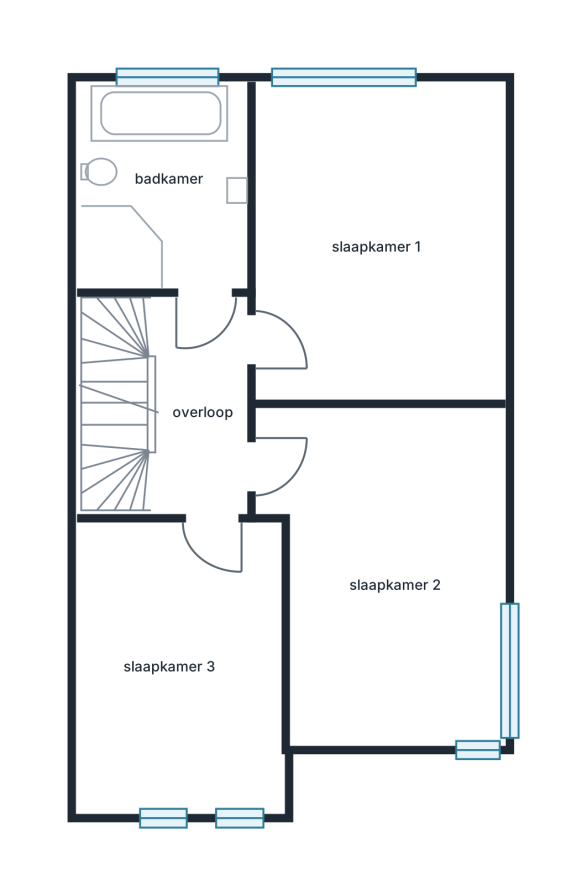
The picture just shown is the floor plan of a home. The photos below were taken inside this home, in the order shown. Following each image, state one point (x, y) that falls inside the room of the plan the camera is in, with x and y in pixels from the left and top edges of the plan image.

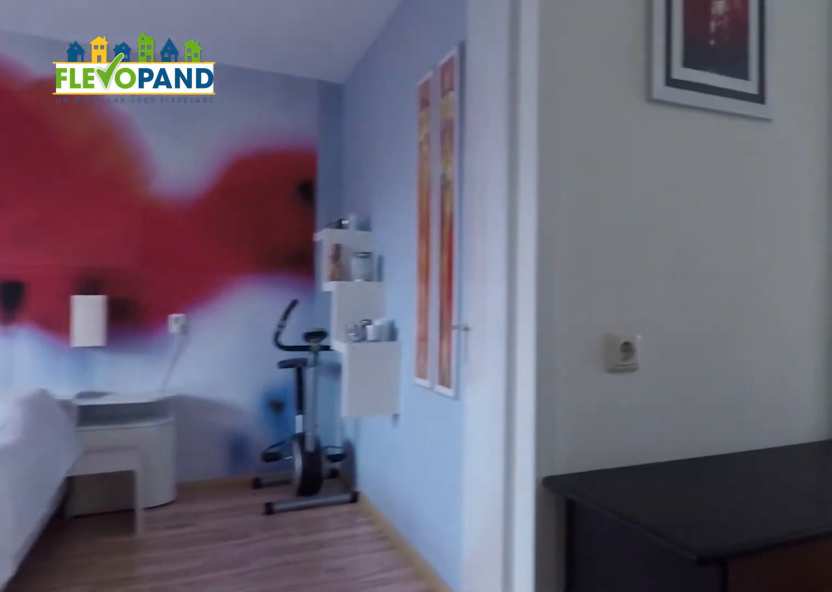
(199, 392)
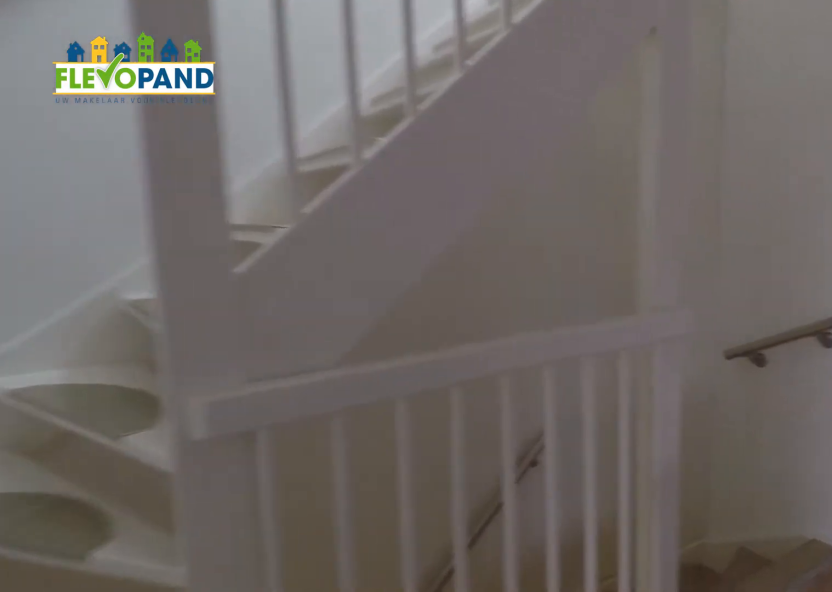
(200, 383)
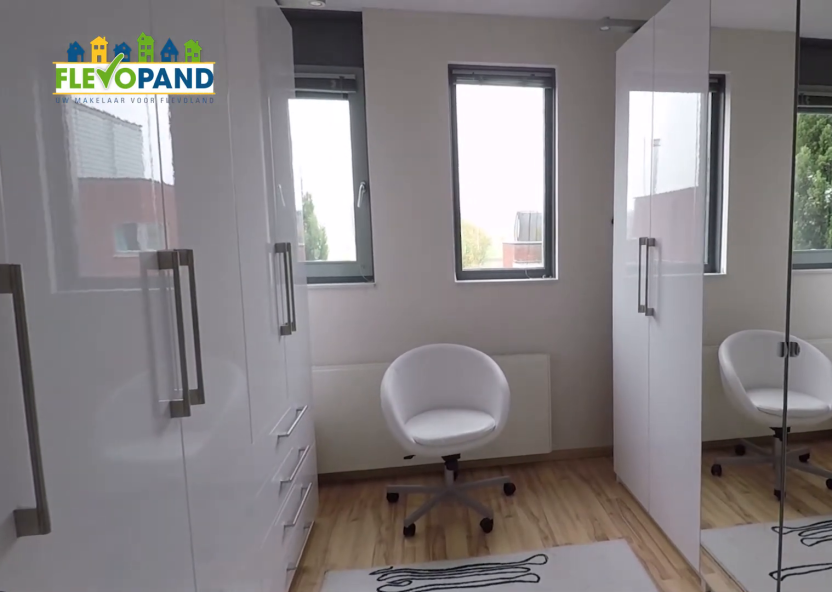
(180, 700)
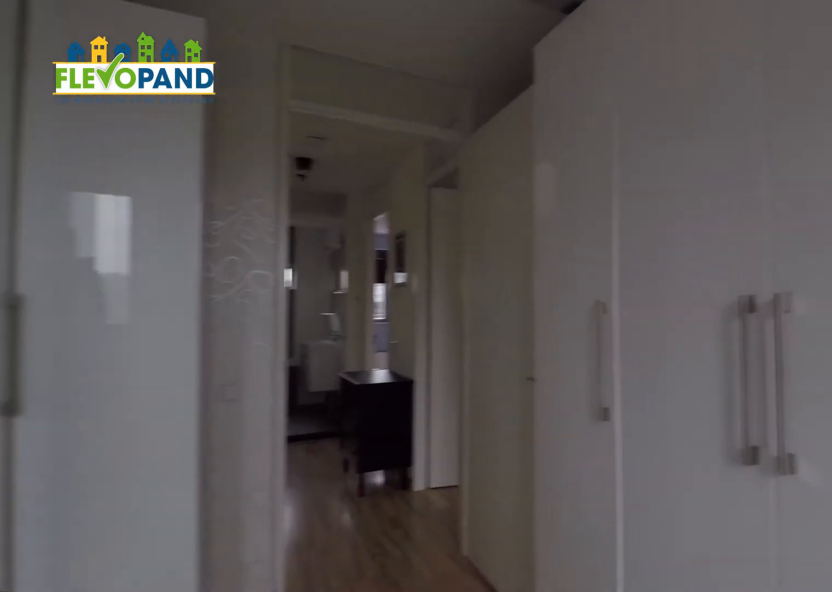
(180, 700)
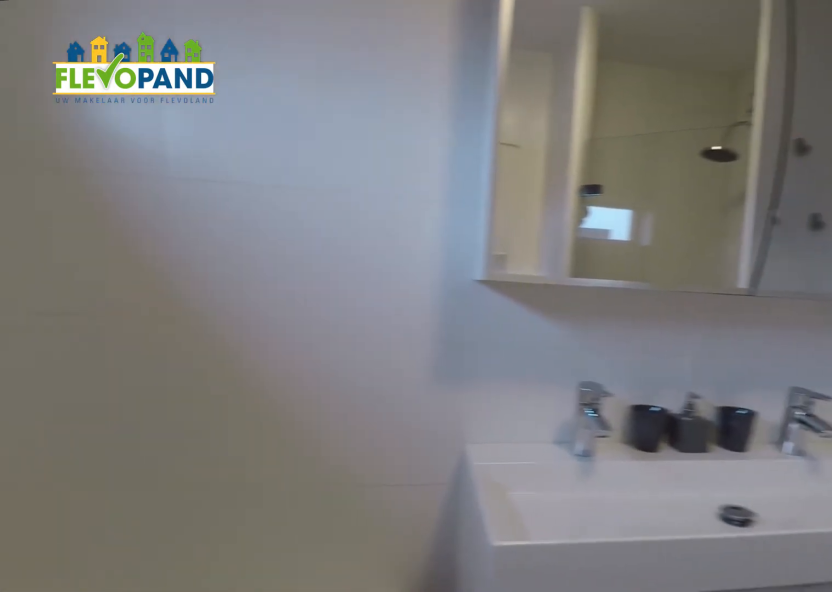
(159, 111)
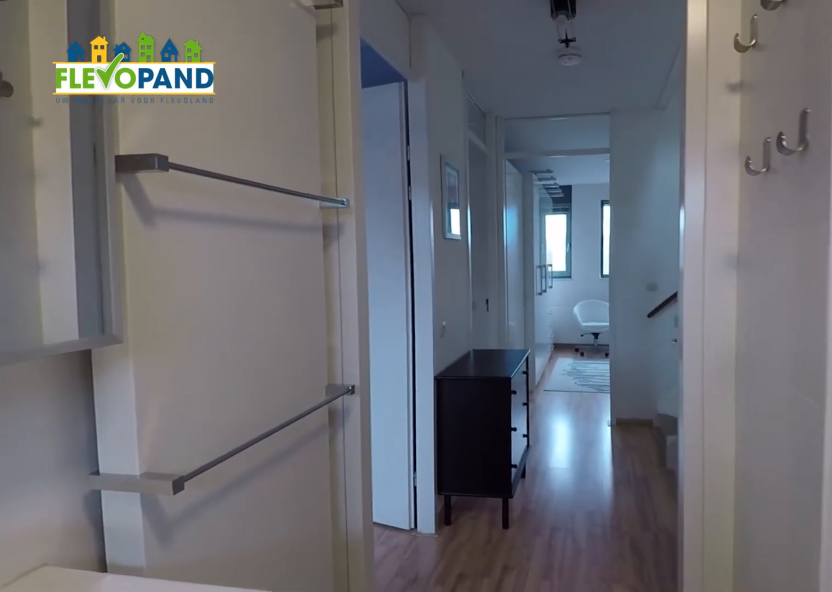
(159, 111)
